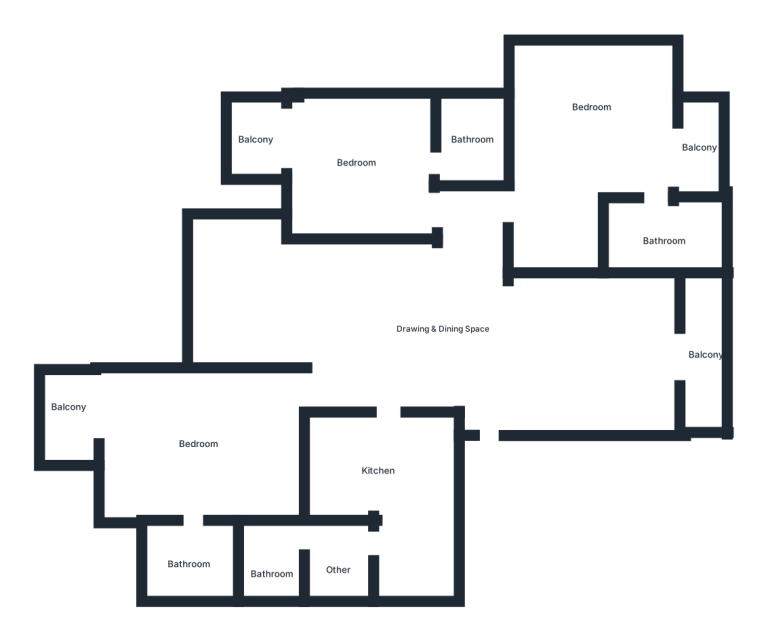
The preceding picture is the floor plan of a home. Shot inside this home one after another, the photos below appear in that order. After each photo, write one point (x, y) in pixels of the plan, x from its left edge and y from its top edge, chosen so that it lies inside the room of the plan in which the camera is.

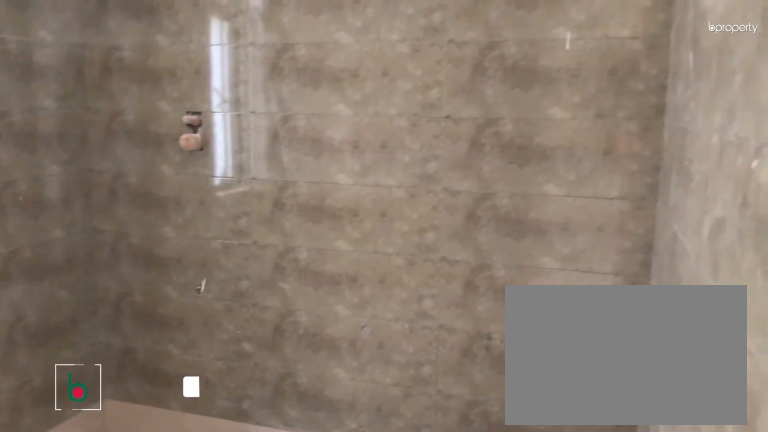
(194, 553)
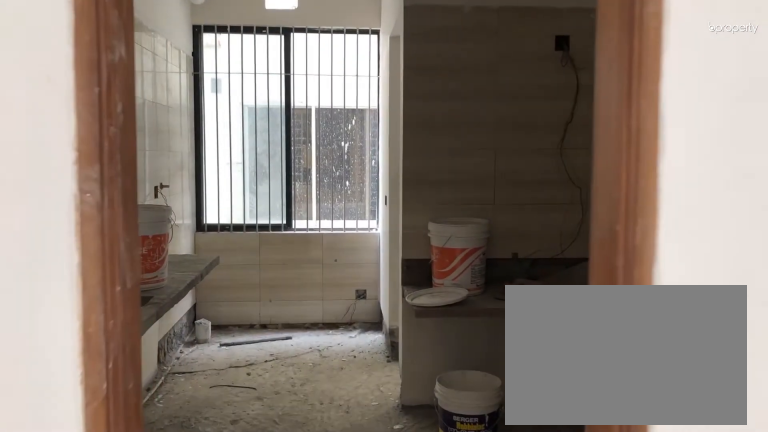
(387, 414)
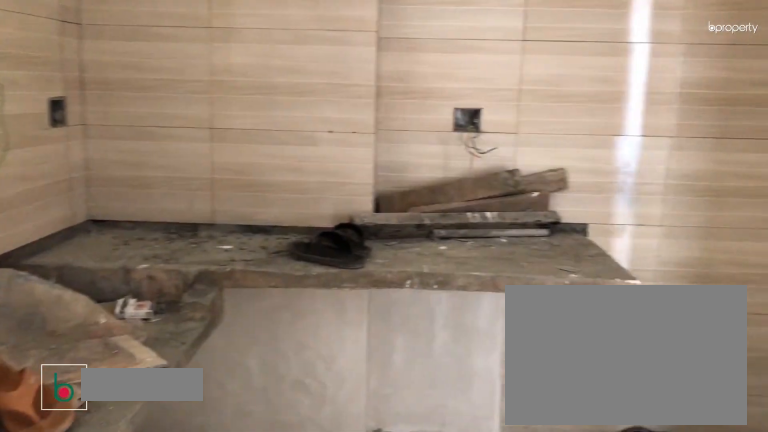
(387, 480)
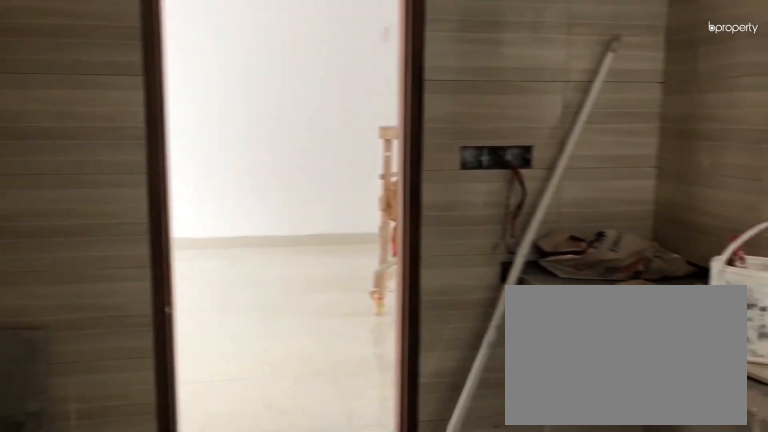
(387, 480)
